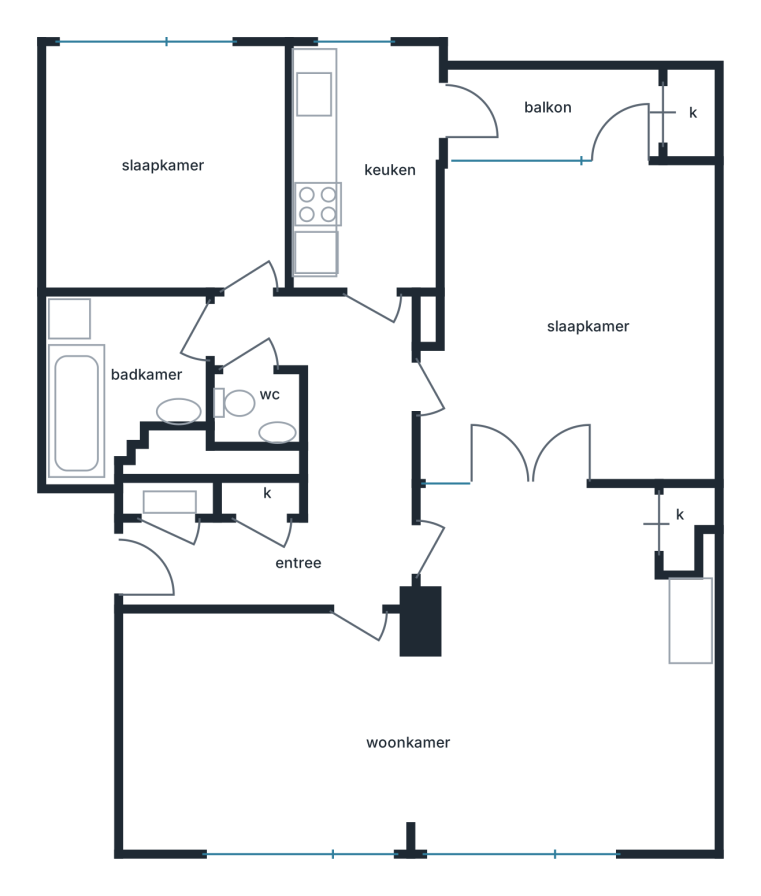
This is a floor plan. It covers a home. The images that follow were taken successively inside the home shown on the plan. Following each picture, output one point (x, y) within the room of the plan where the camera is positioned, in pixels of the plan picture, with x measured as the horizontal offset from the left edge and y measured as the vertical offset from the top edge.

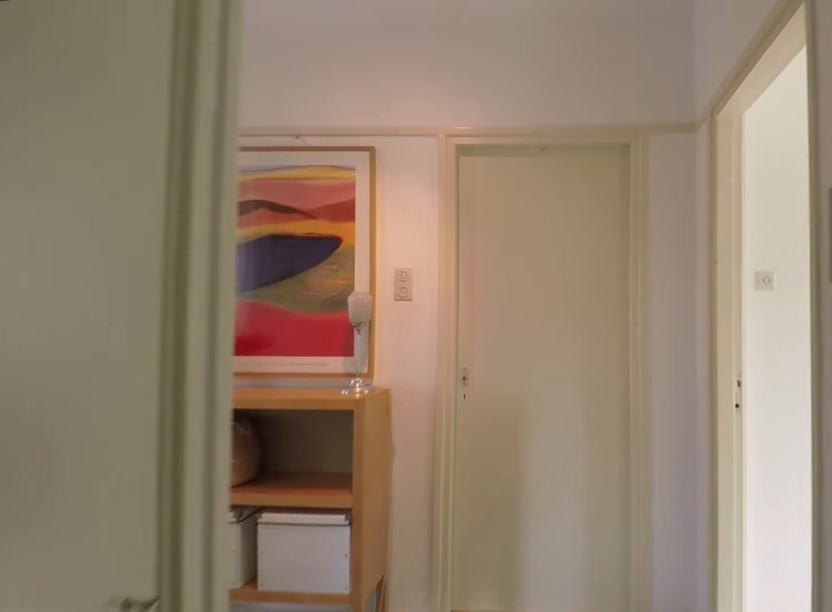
(317, 464)
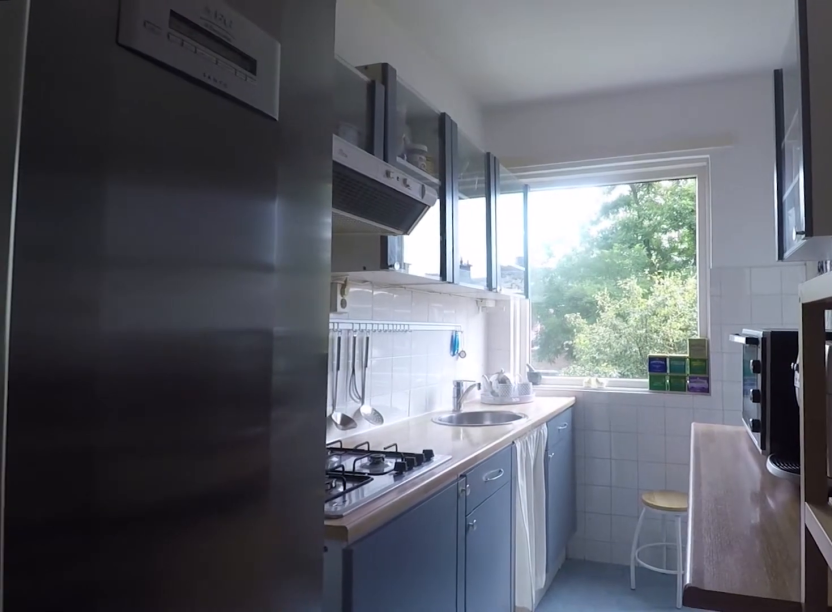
(319, 154)
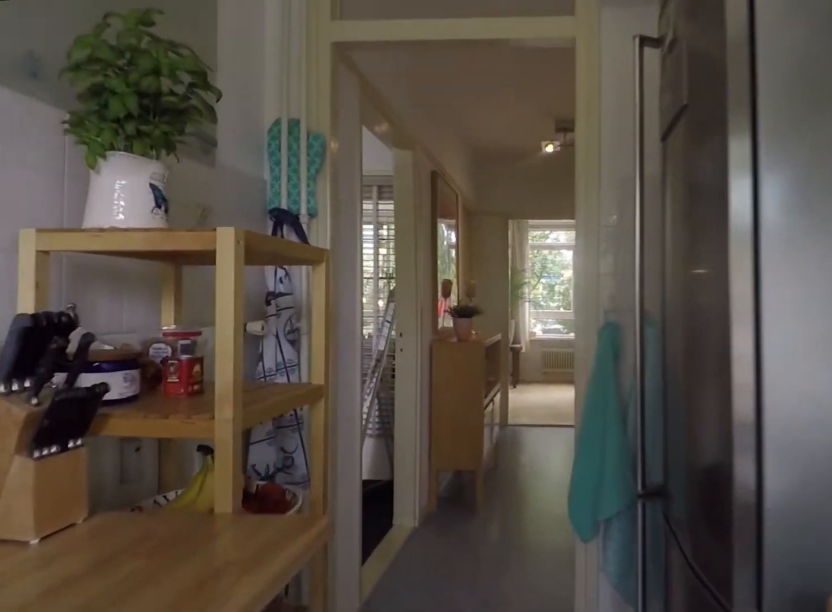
(319, 154)
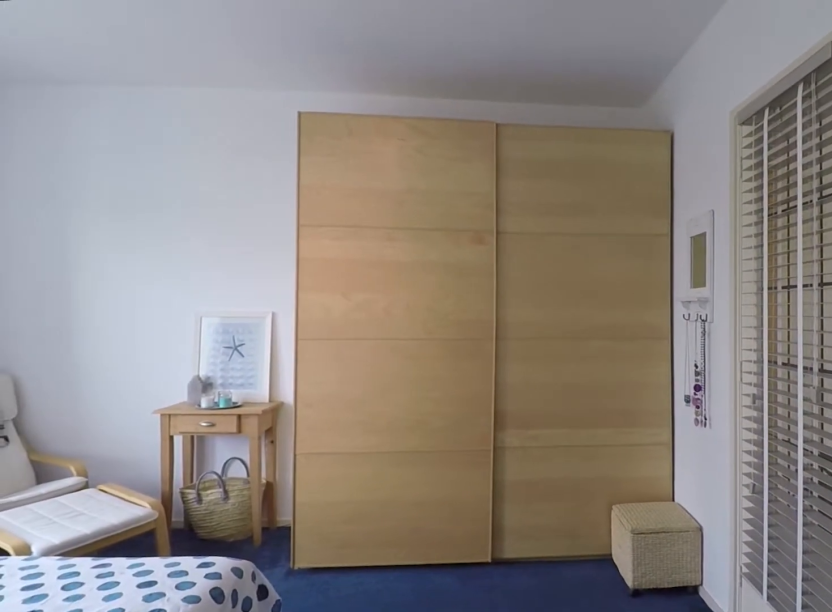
(572, 326)
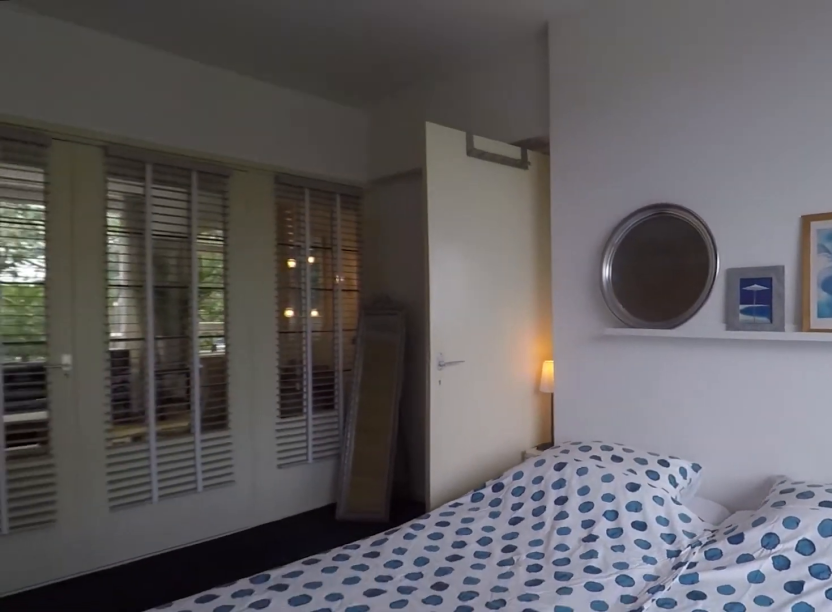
(572, 326)
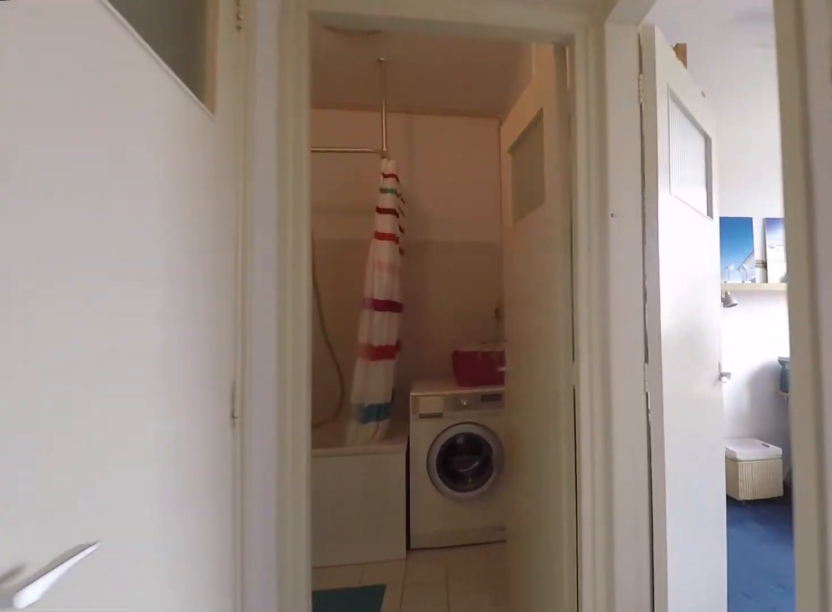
(328, 518)
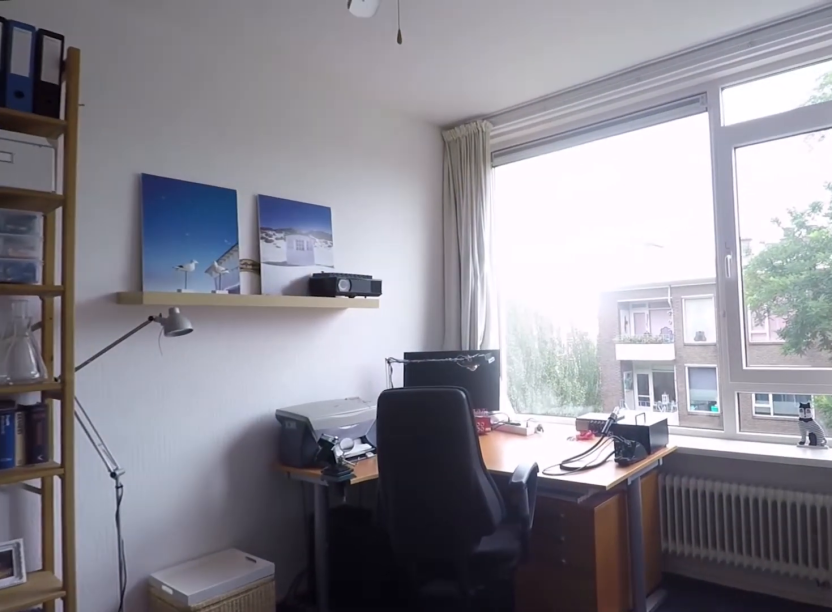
(169, 168)
